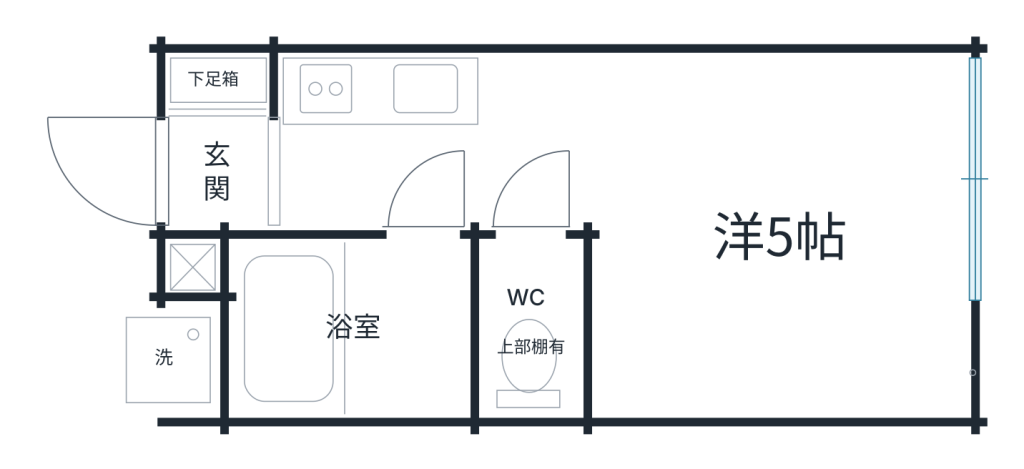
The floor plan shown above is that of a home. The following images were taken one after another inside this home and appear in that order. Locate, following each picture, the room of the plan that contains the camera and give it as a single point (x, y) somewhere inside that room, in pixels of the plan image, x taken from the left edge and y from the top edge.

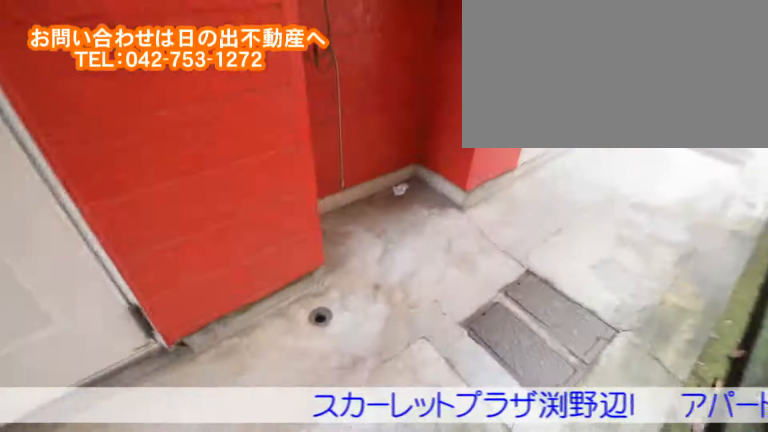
(126, 370)
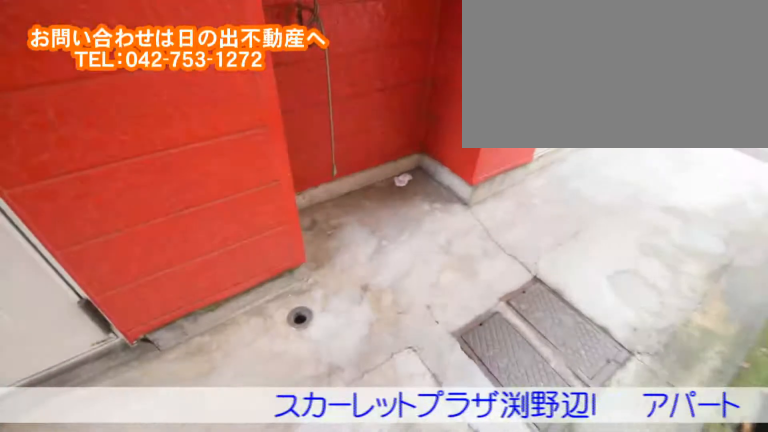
(128, 370)
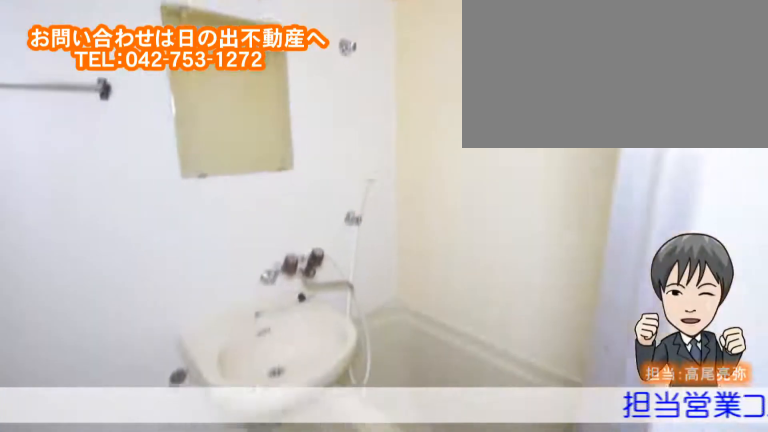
(408, 312)
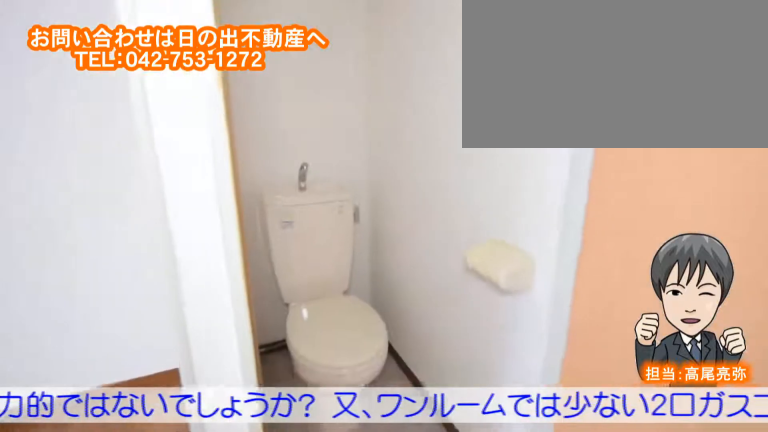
(531, 329)
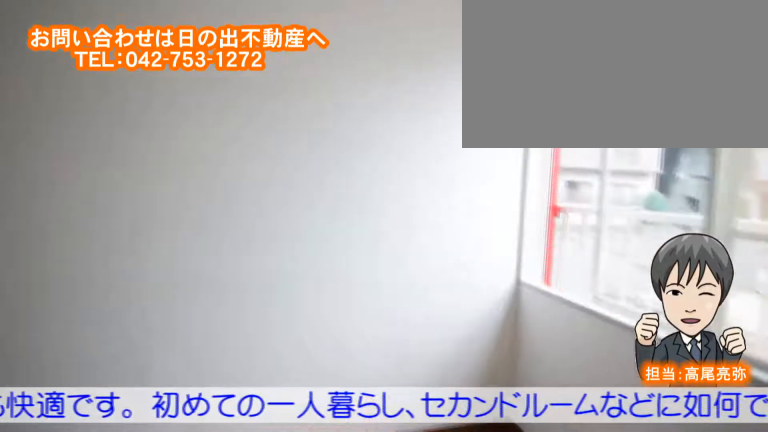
(792, 284)
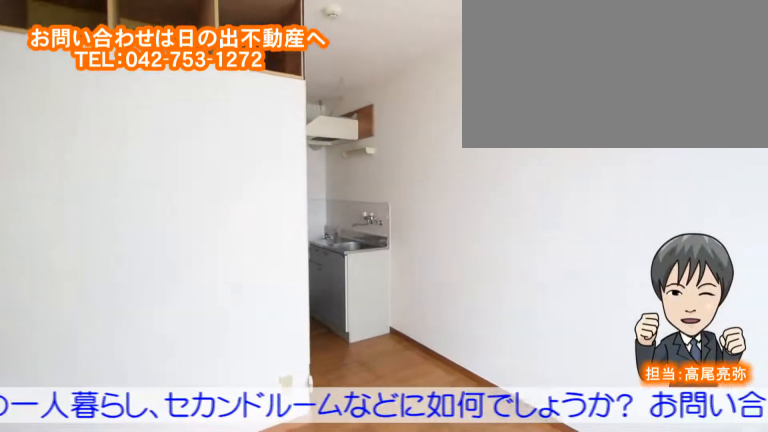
(792, 284)
